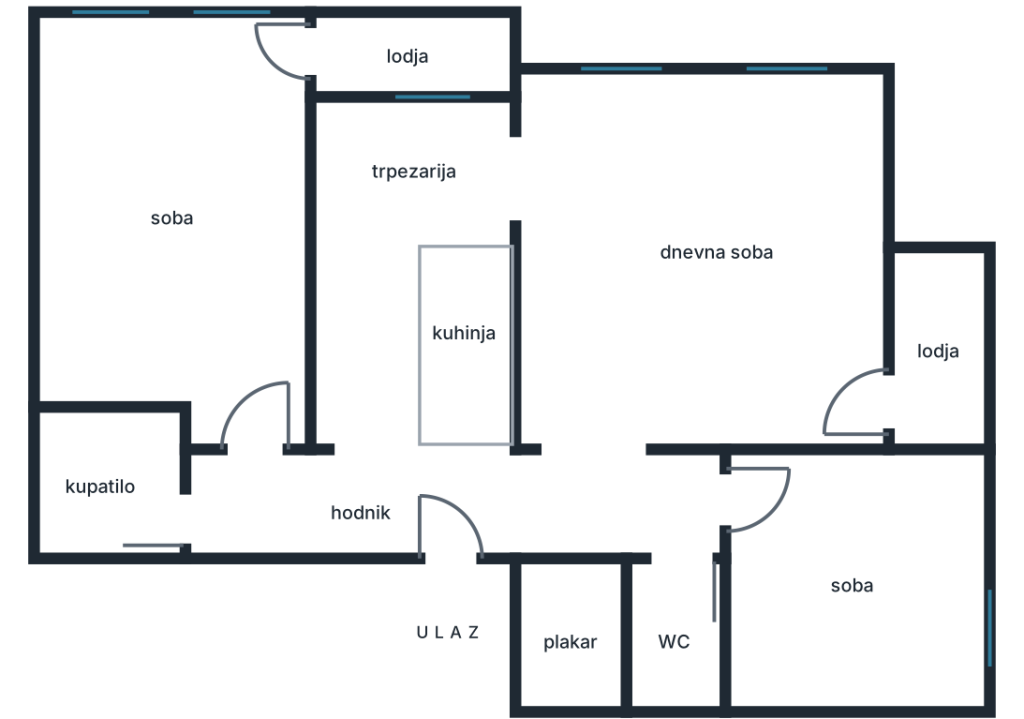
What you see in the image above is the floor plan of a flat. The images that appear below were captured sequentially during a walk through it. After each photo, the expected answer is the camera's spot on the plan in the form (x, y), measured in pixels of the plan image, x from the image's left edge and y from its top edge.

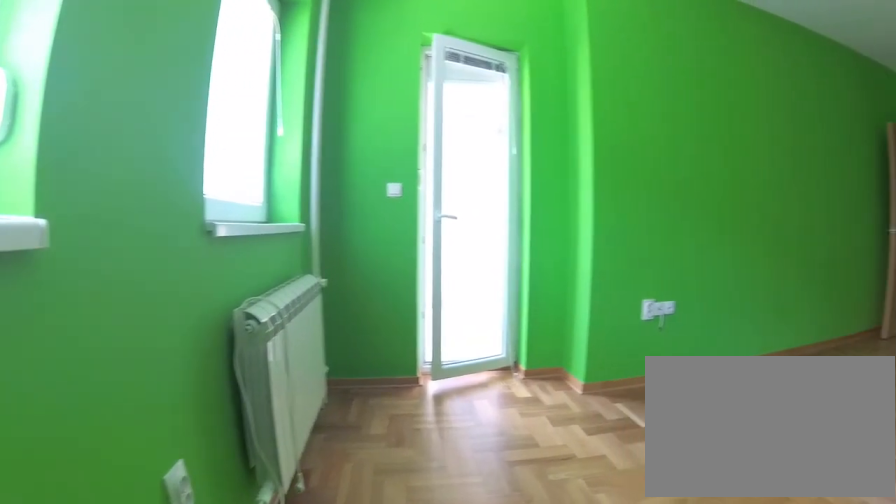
(92, 57)
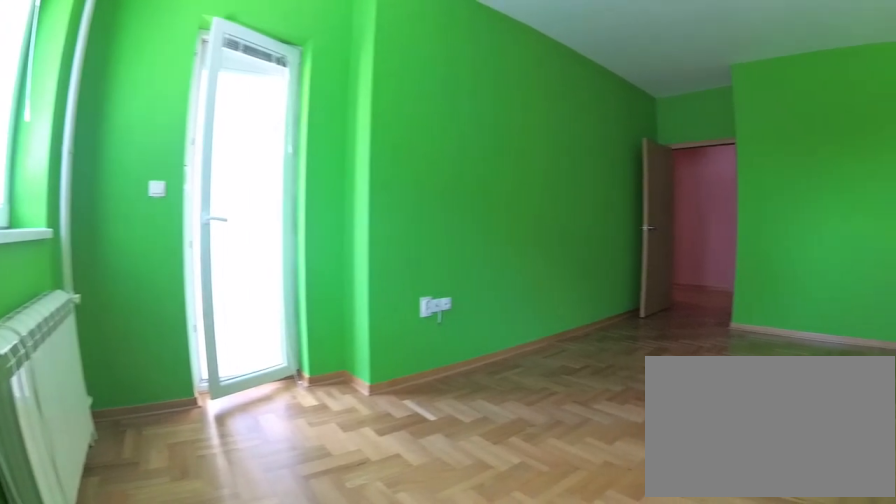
(85, 48)
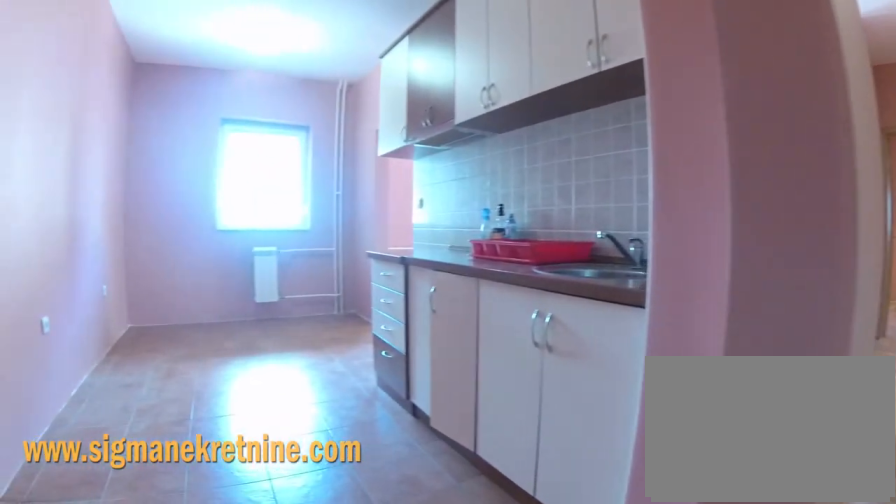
(359, 503)
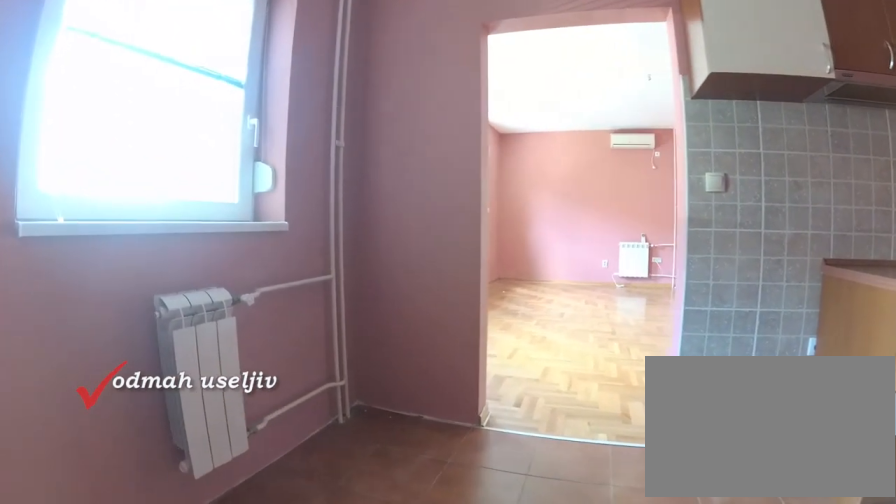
(342, 212)
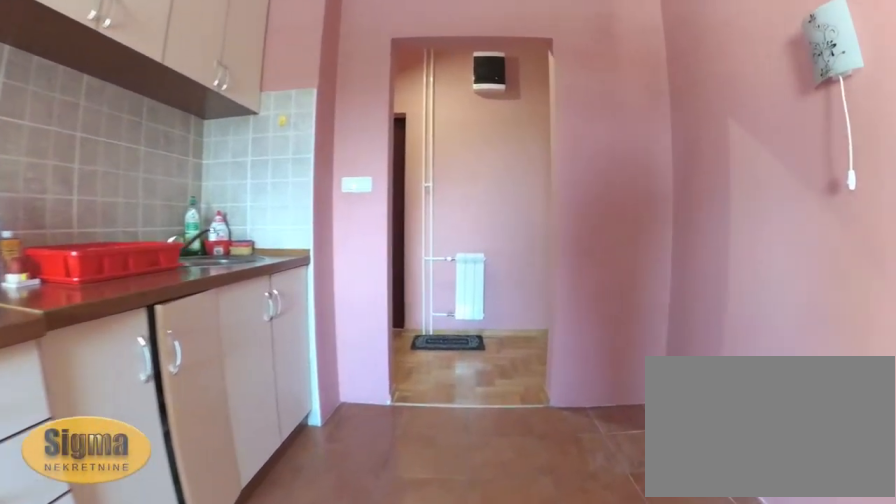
(365, 282)
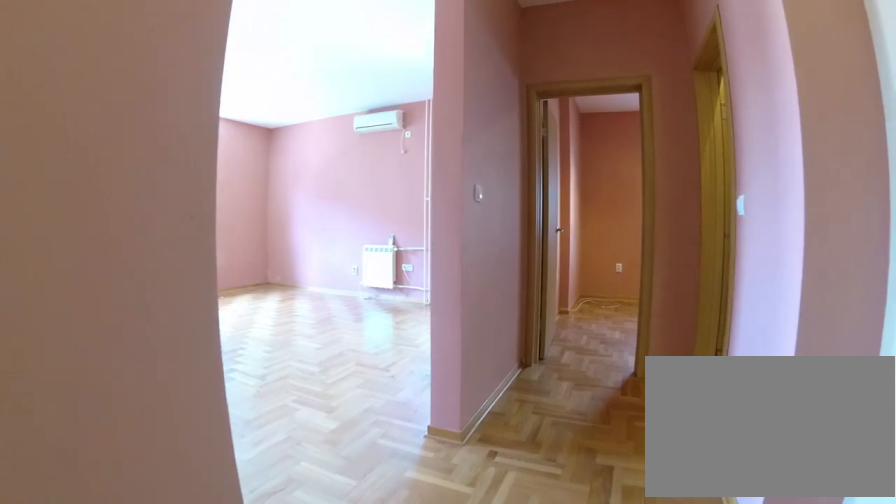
(455, 505)
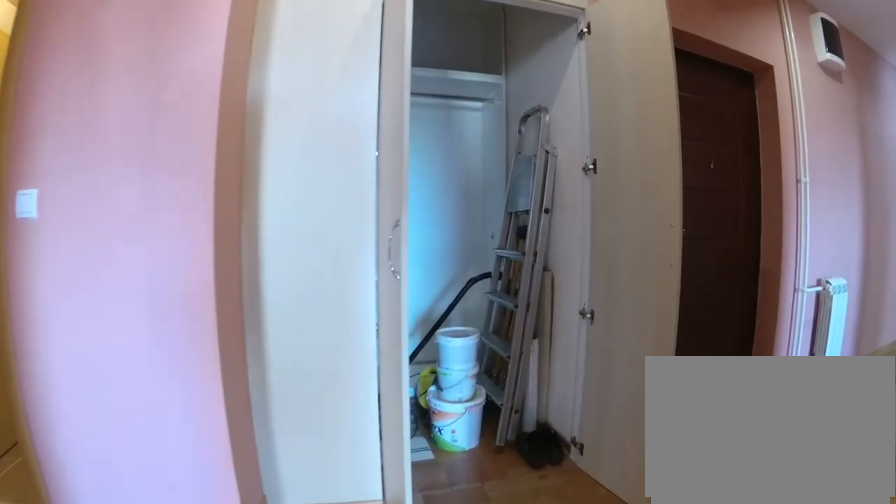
(603, 428)
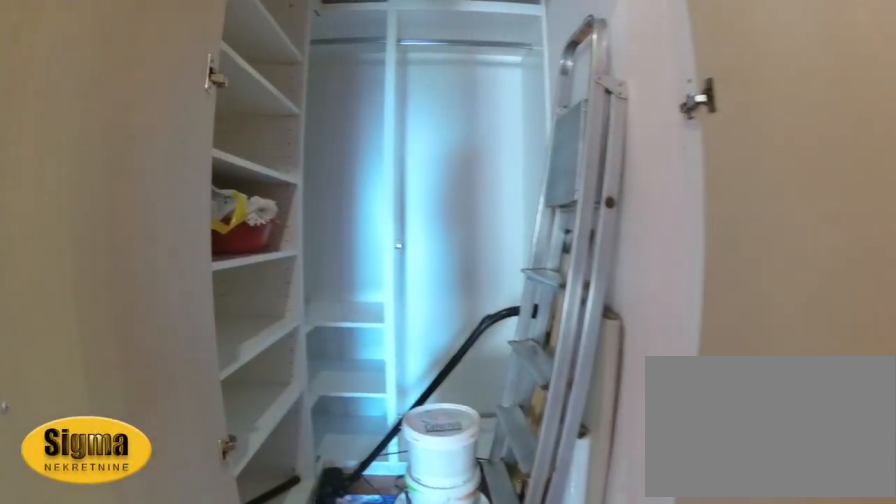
(591, 481)
